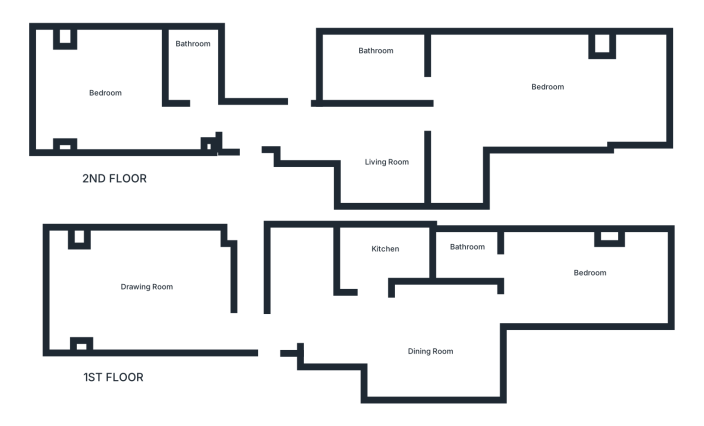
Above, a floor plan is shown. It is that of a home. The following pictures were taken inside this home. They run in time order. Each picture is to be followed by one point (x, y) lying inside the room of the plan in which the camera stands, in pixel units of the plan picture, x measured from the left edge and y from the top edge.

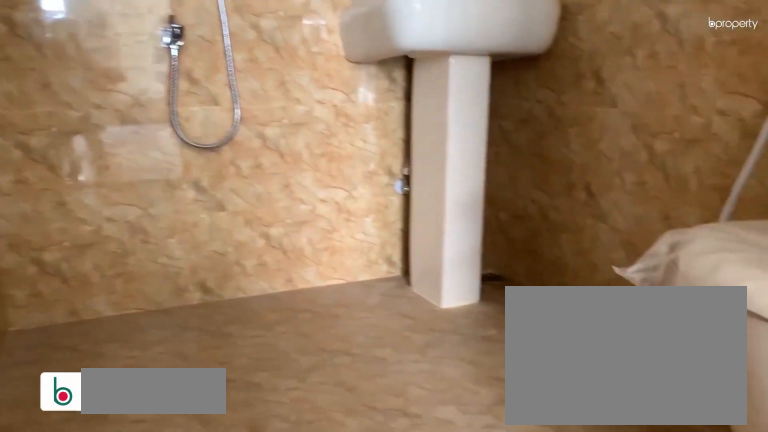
(474, 257)
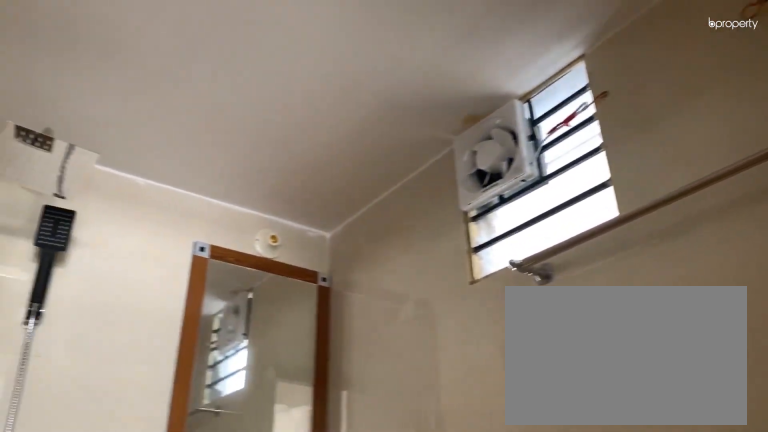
(474, 257)
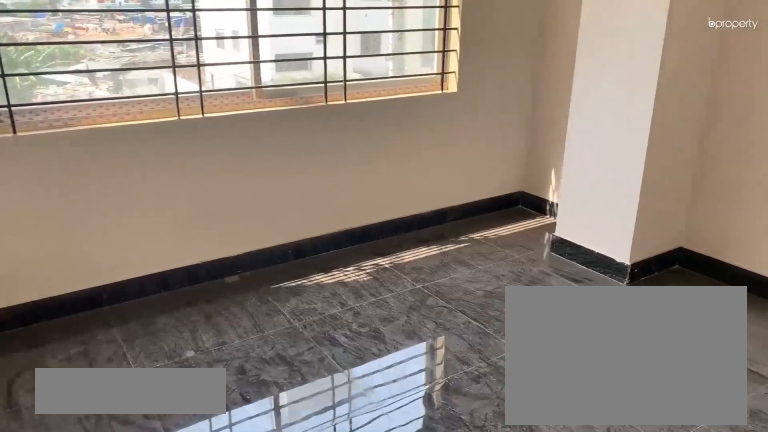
(108, 86)
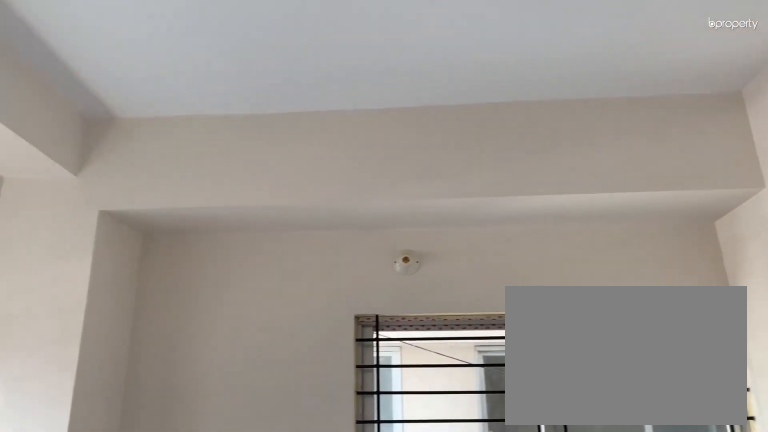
(111, 89)
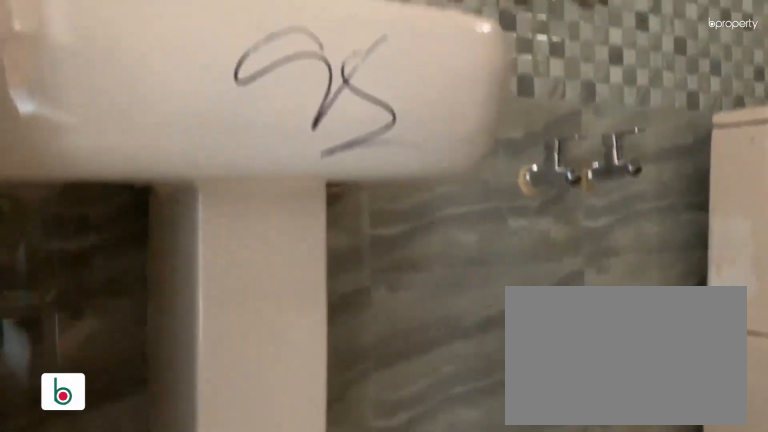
(198, 71)
